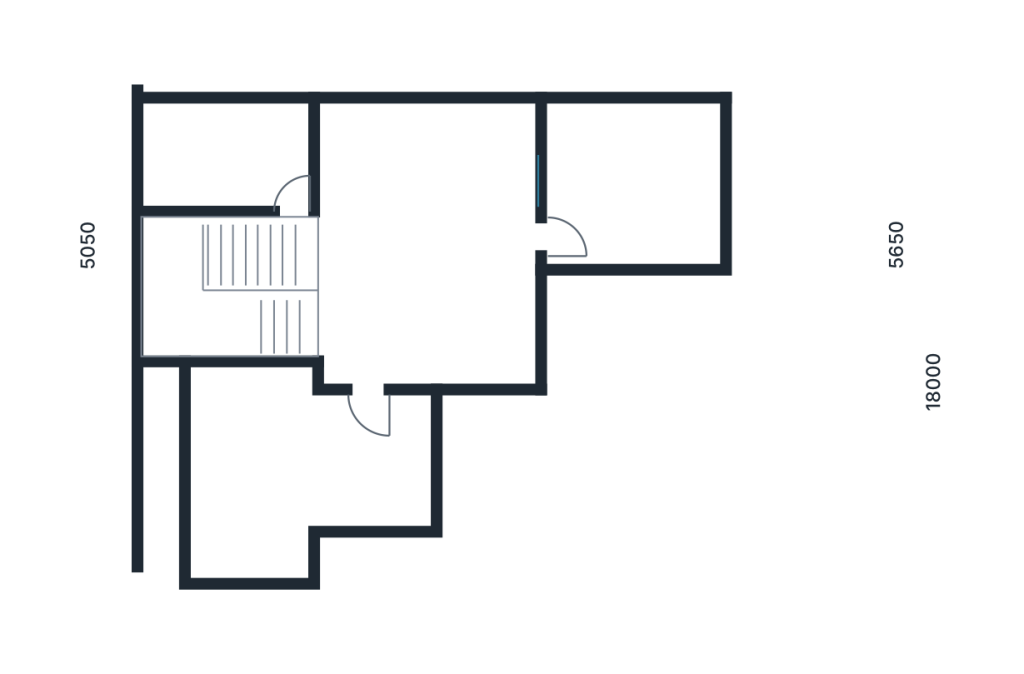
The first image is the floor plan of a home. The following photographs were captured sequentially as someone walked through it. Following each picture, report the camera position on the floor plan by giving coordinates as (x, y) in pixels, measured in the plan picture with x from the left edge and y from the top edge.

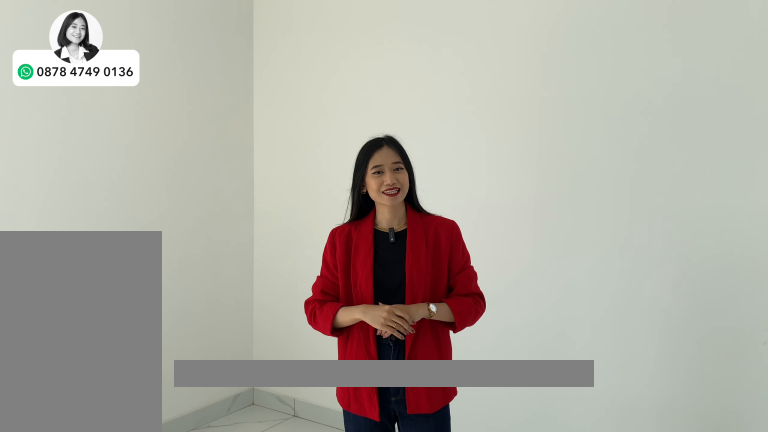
(398, 288)
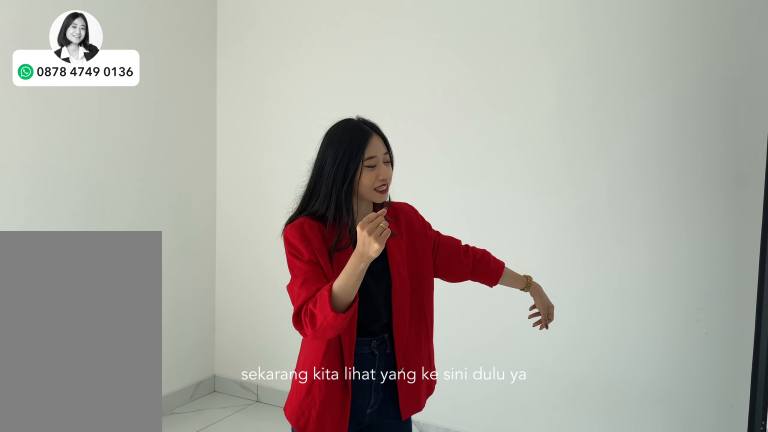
(398, 288)
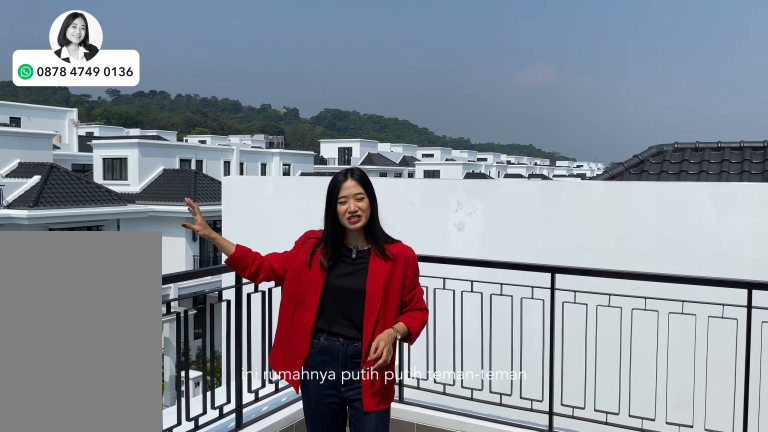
(279, 464)
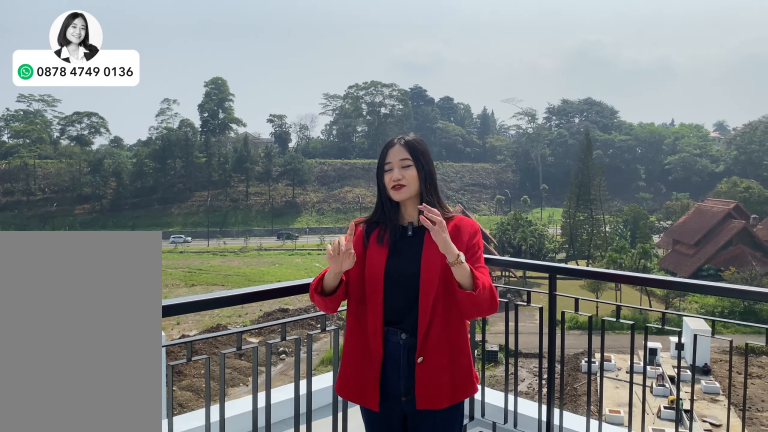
(631, 166)
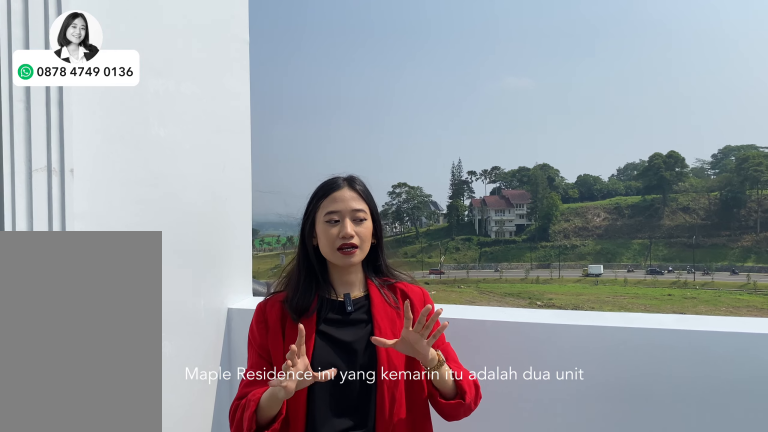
(631, 166)
